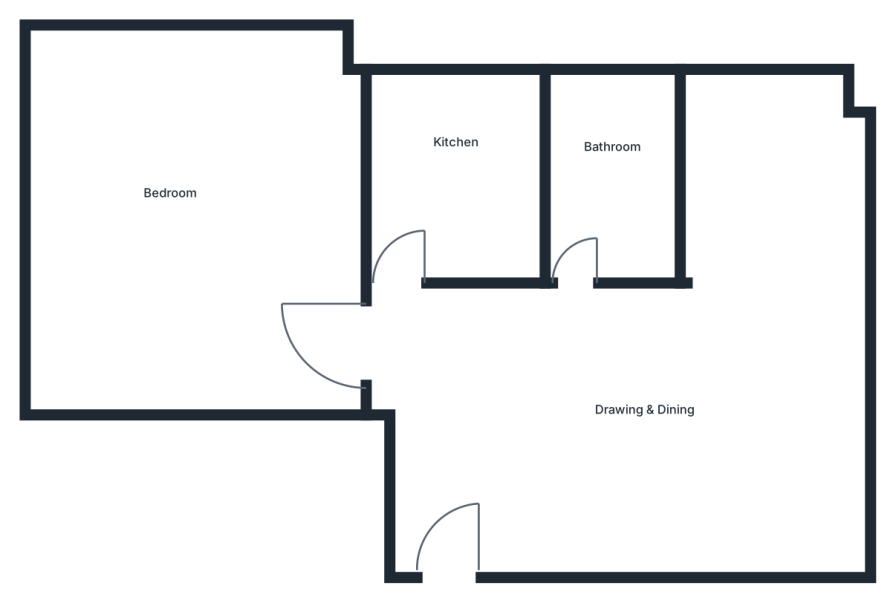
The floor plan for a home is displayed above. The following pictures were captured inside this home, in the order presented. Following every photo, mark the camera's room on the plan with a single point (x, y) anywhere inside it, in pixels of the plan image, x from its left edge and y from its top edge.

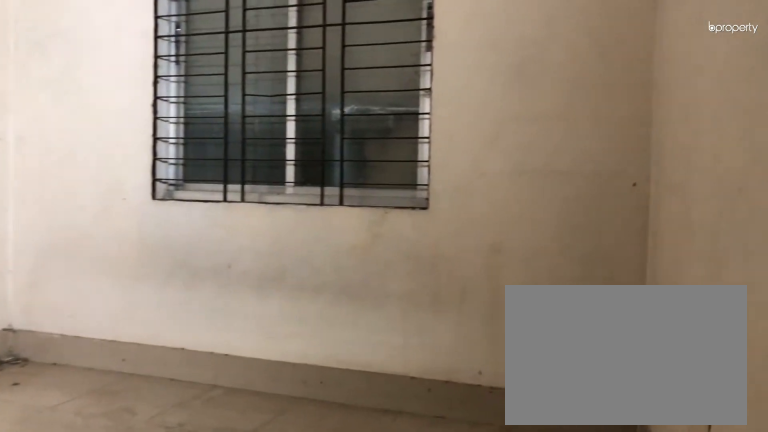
(134, 212)
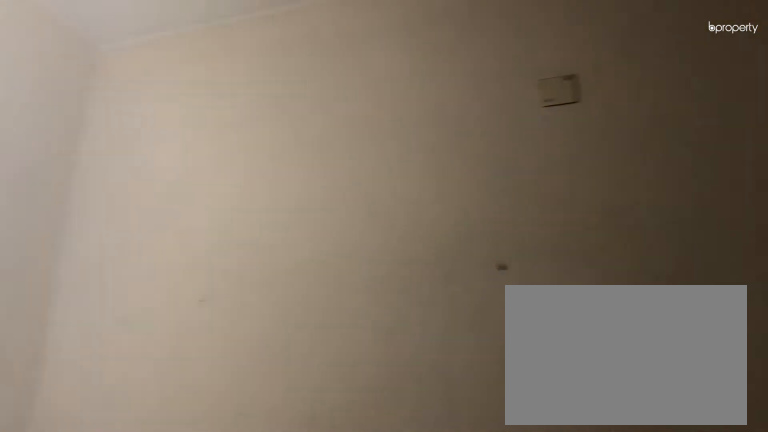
(134, 212)
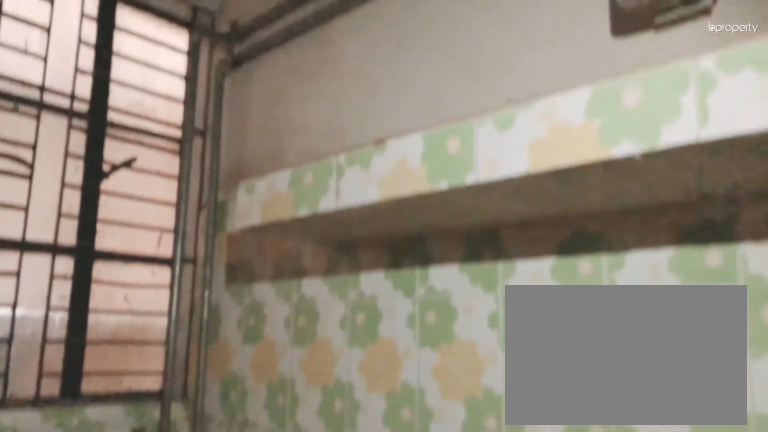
(461, 170)
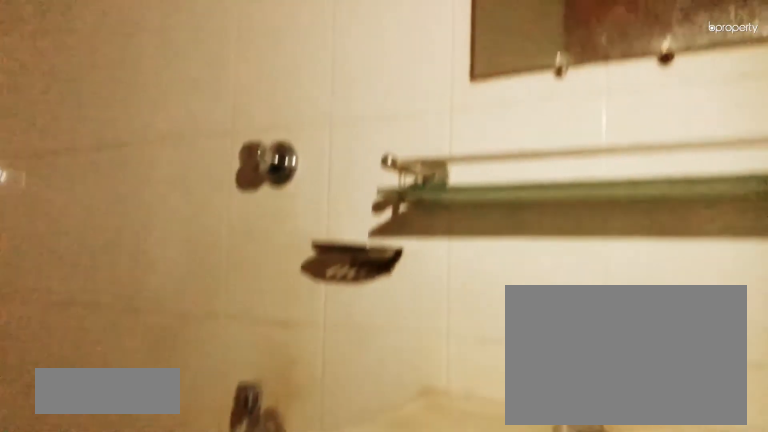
(606, 165)
